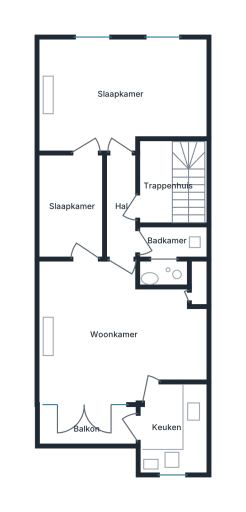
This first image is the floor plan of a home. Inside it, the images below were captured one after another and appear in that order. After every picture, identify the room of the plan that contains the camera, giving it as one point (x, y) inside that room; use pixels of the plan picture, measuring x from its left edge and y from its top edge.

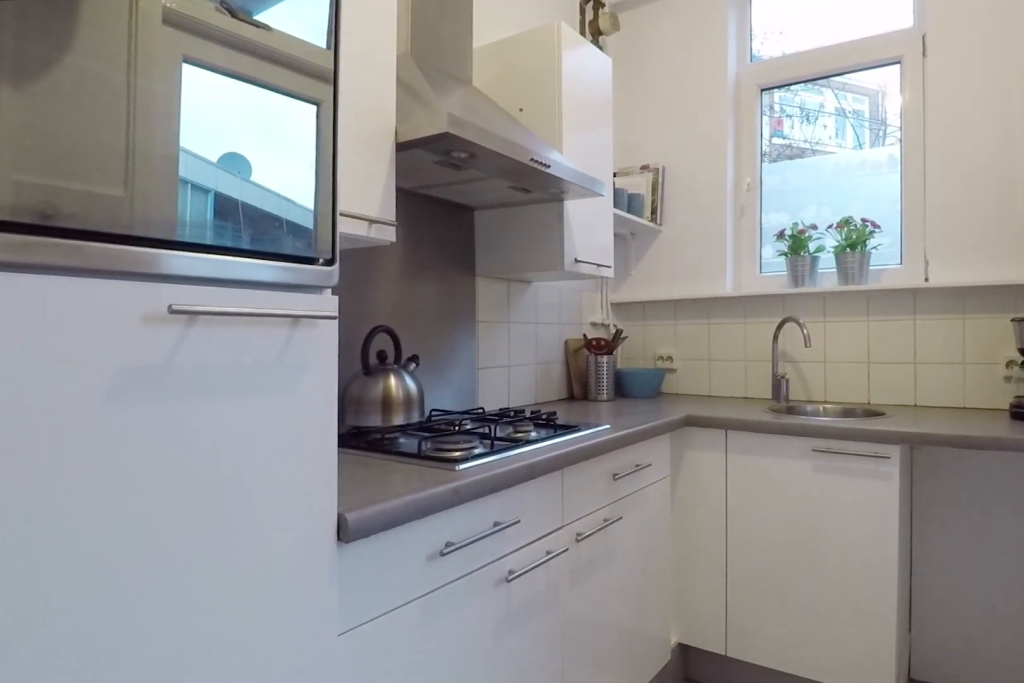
(174, 428)
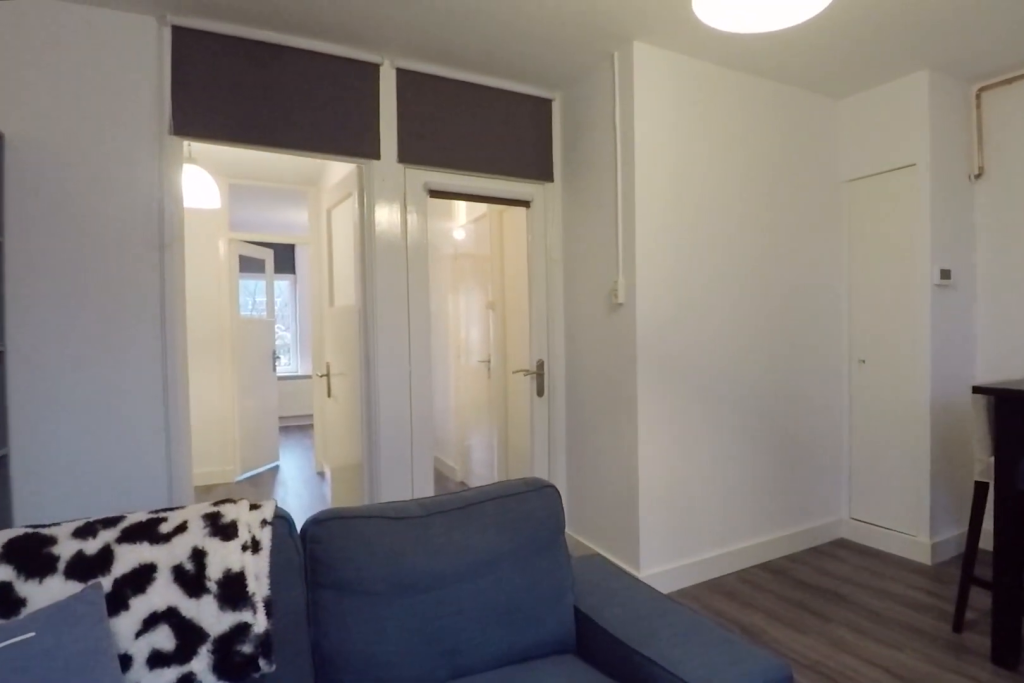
(115, 333)
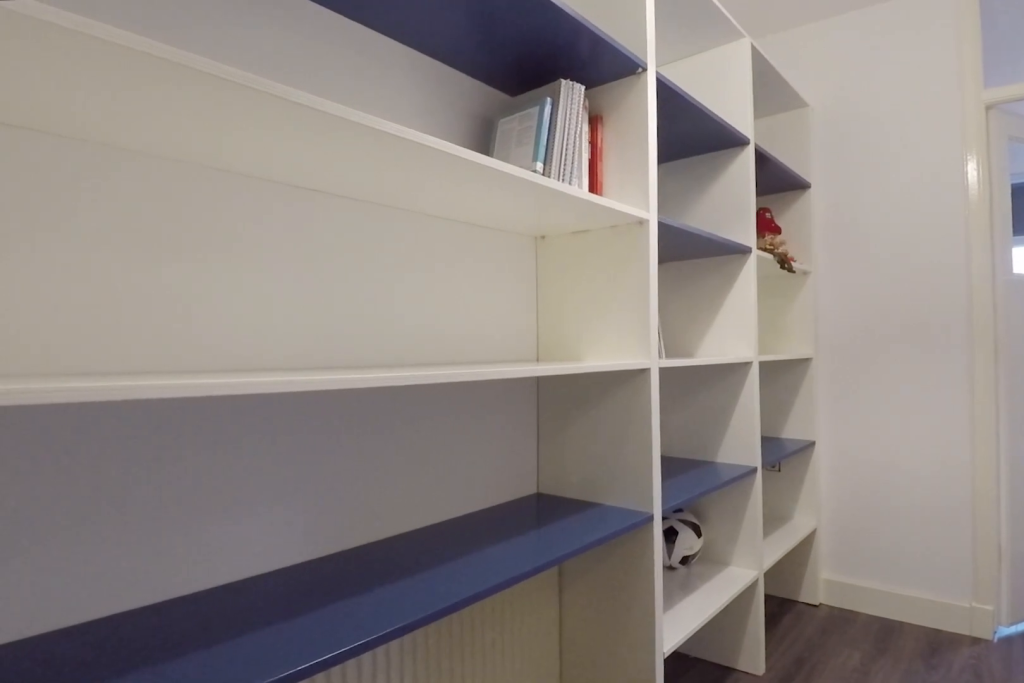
(72, 205)
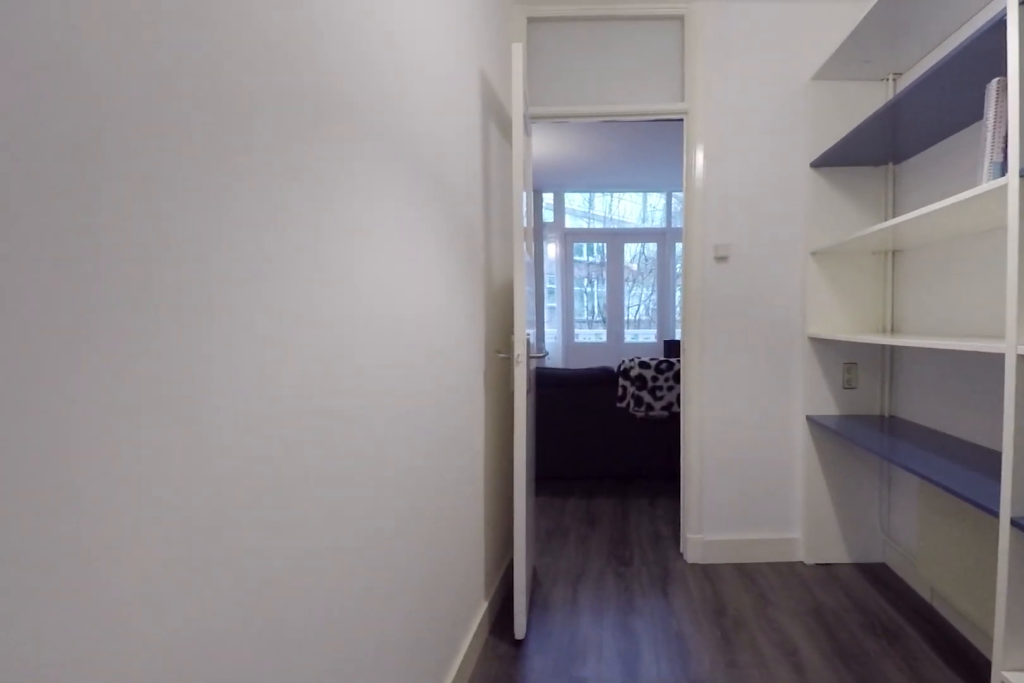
(72, 205)
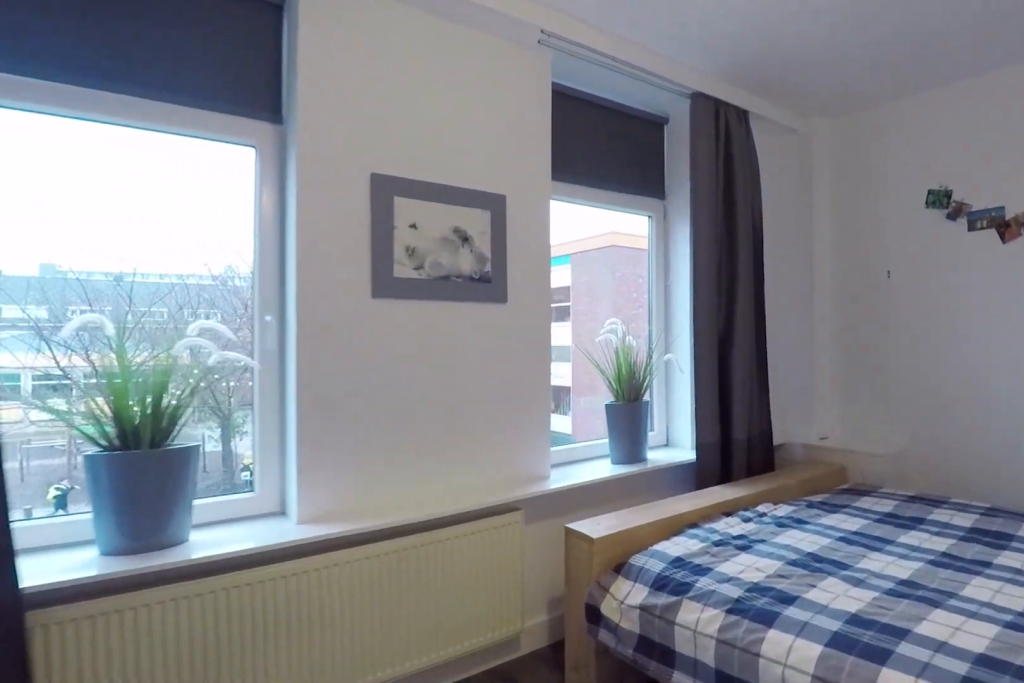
(122, 93)
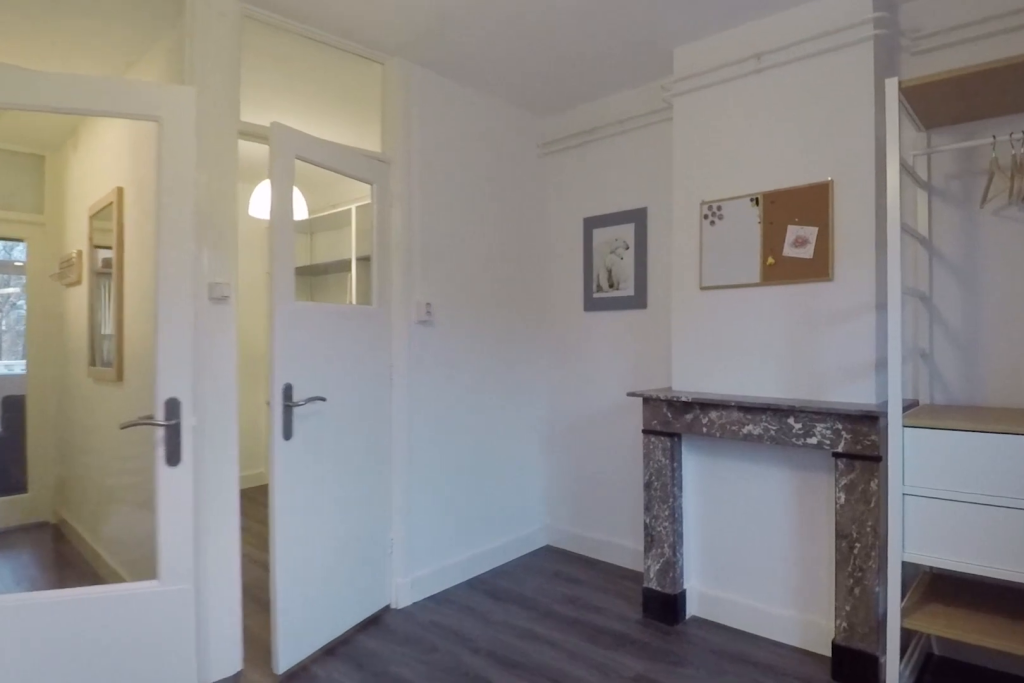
(122, 93)
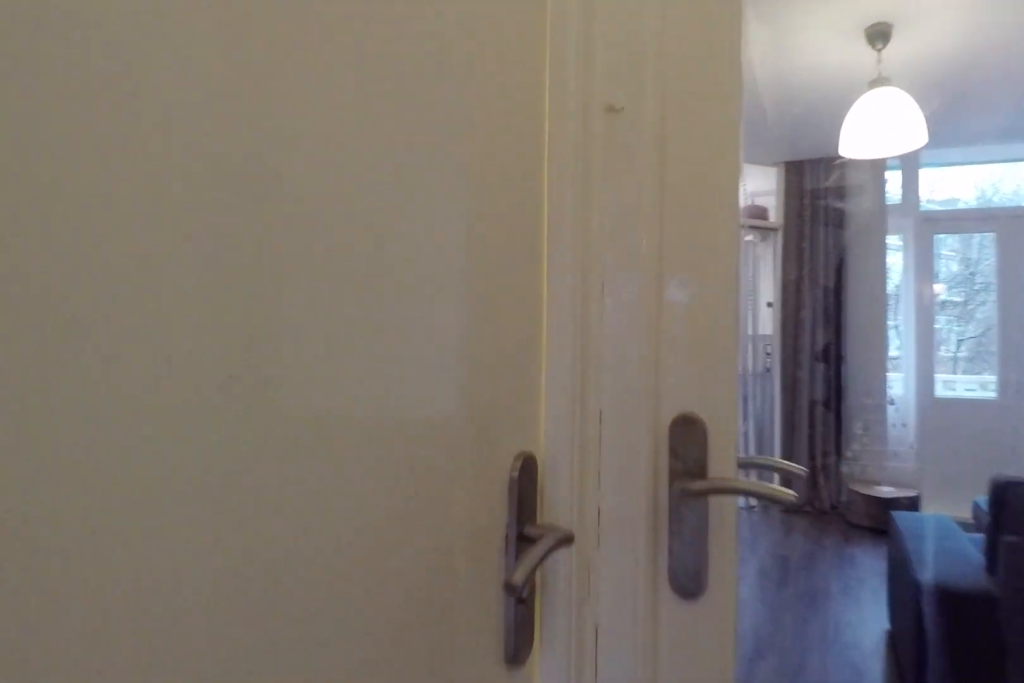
(121, 206)
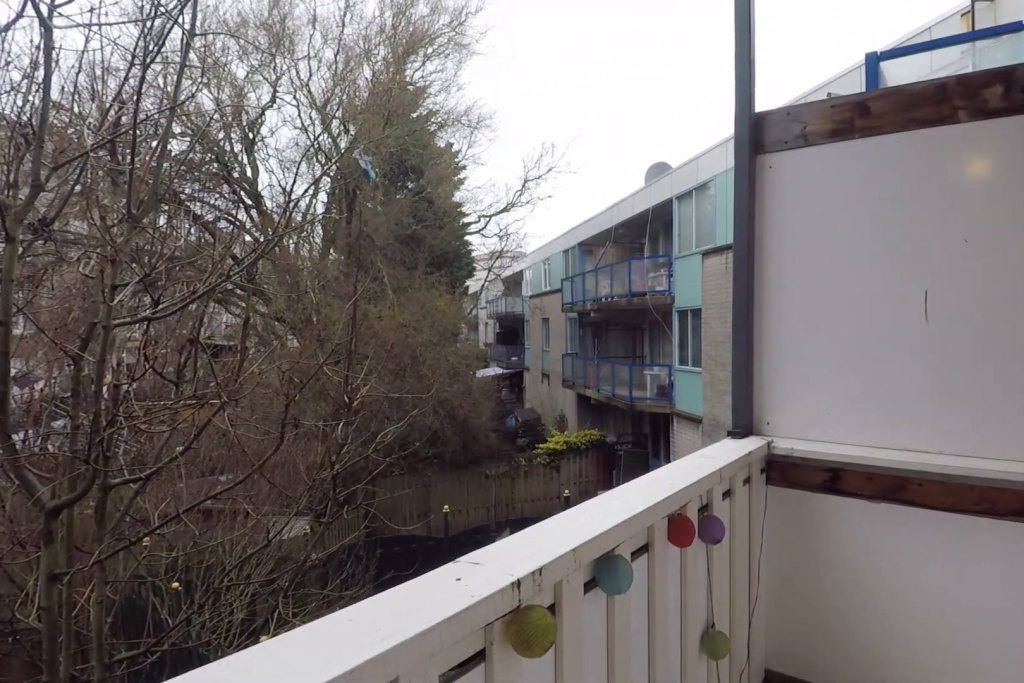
(86, 428)
